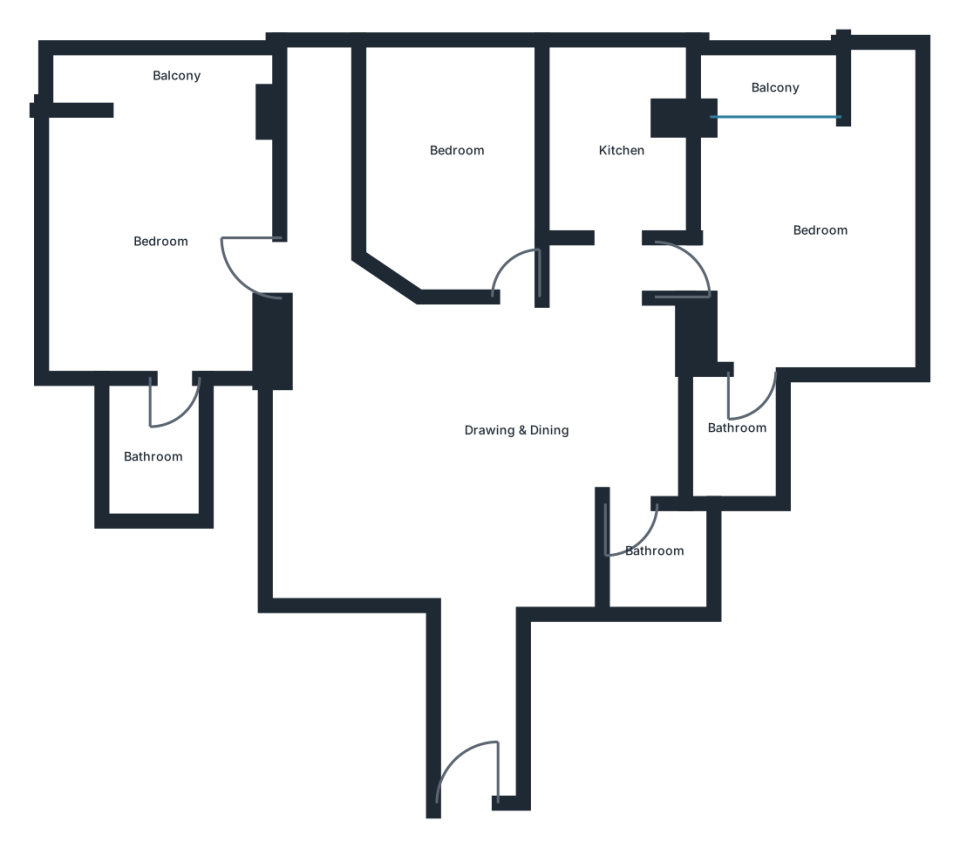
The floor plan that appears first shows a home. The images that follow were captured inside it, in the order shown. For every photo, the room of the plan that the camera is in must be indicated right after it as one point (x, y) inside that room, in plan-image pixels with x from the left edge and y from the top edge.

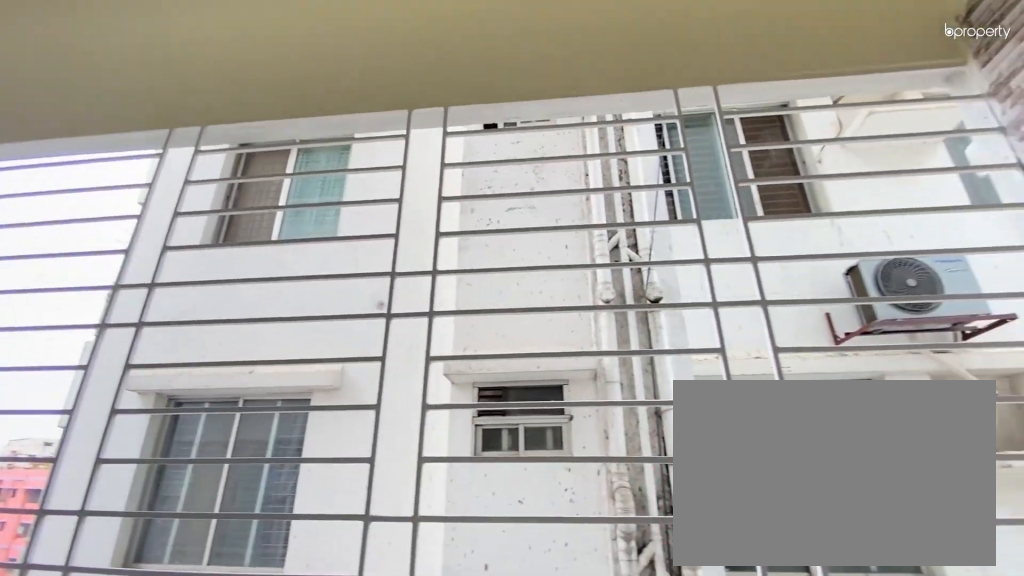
(183, 72)
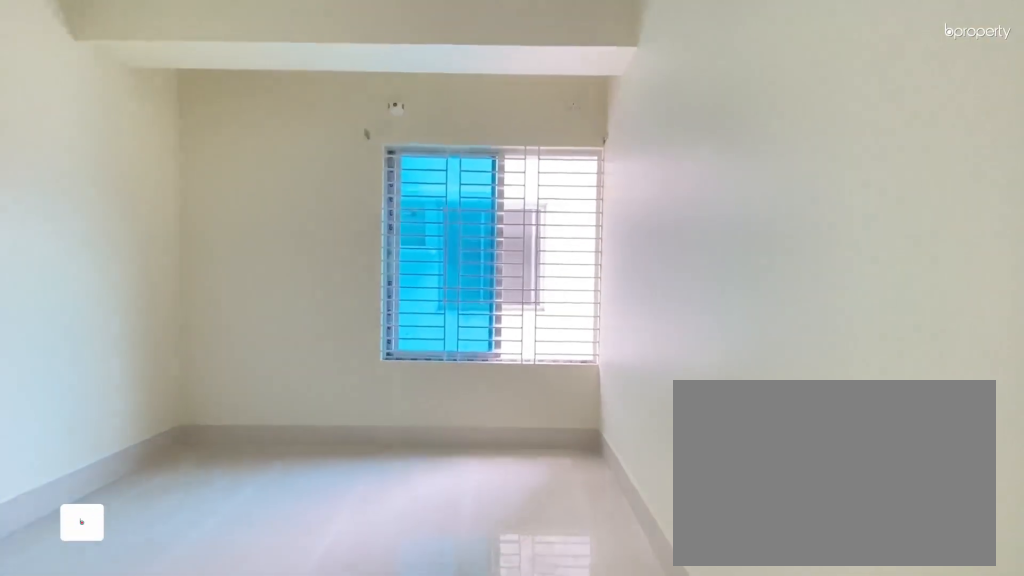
(455, 163)
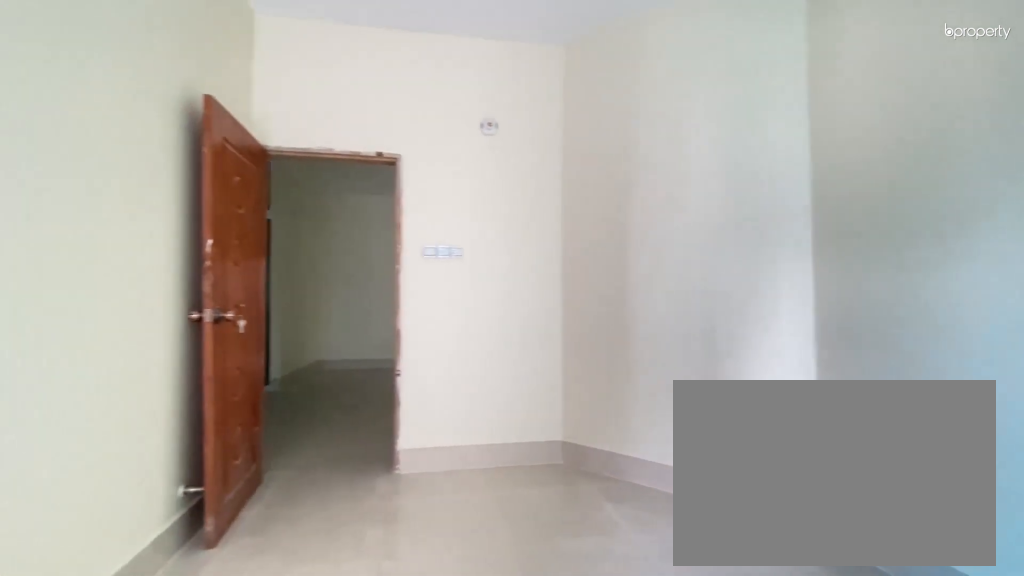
(455, 163)
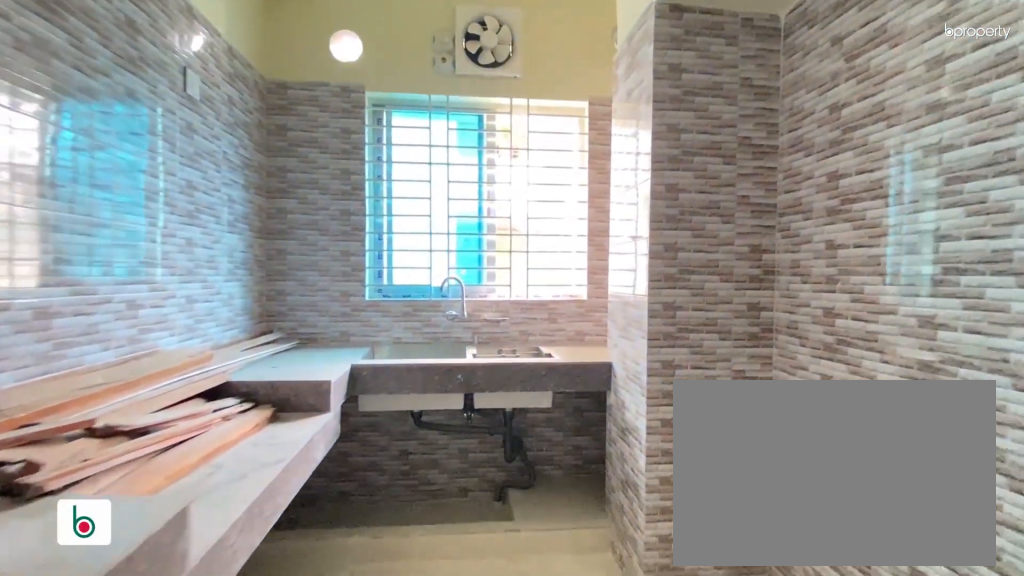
(613, 133)
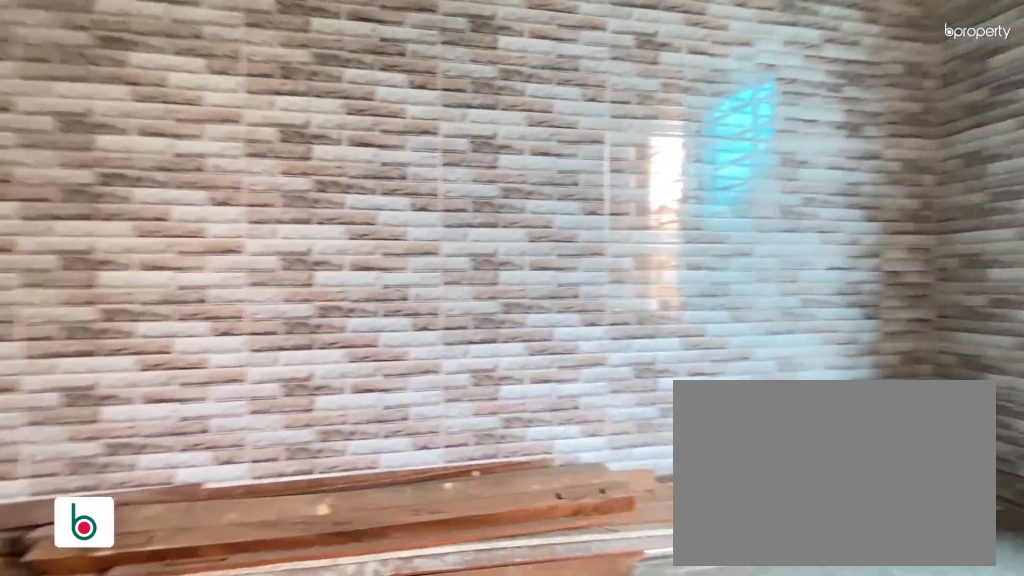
(613, 133)
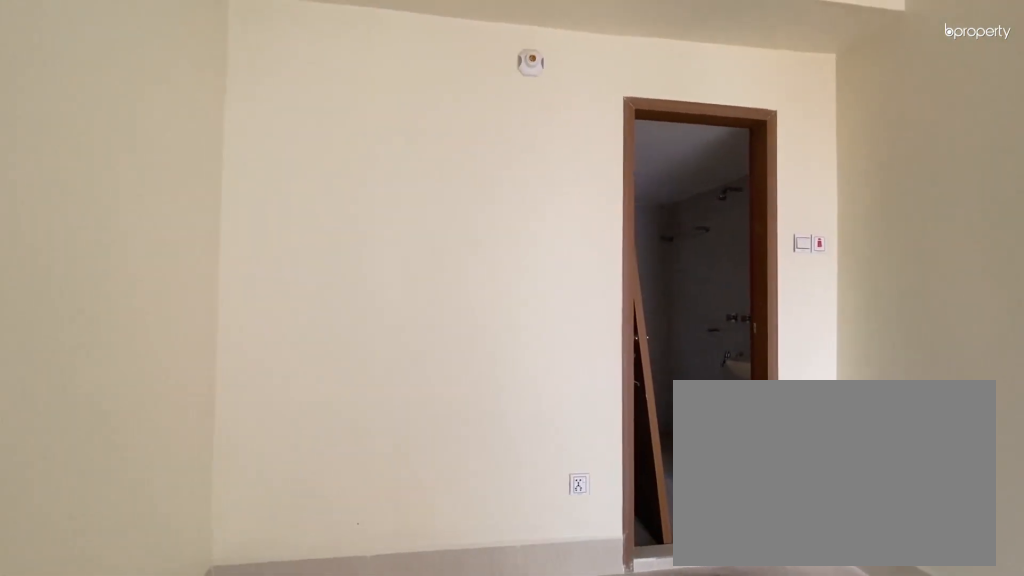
(791, 214)
